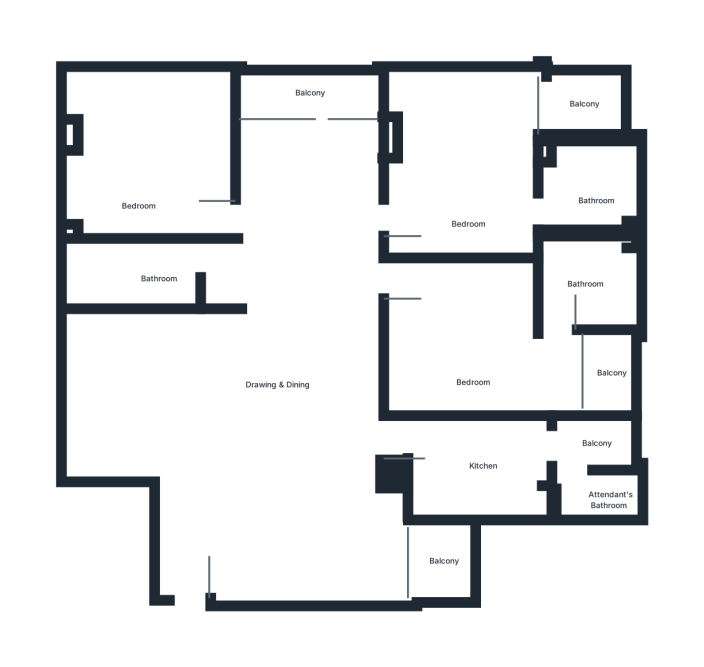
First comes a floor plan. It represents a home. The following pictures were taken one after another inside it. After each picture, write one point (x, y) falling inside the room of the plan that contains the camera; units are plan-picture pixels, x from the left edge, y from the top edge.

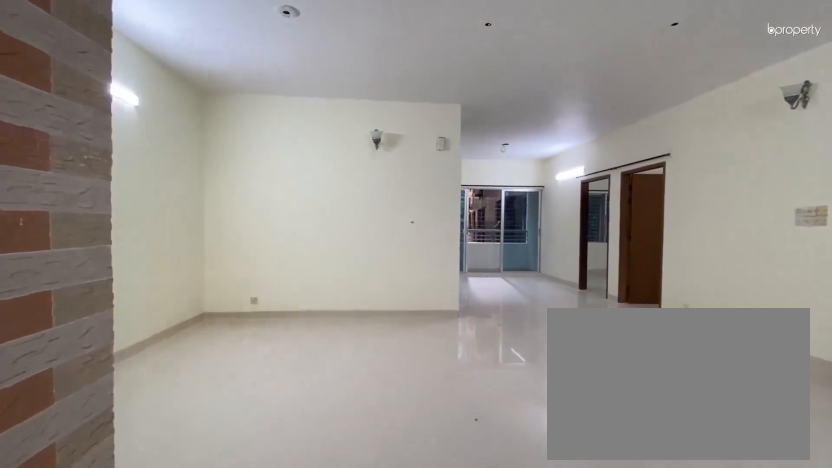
(183, 459)
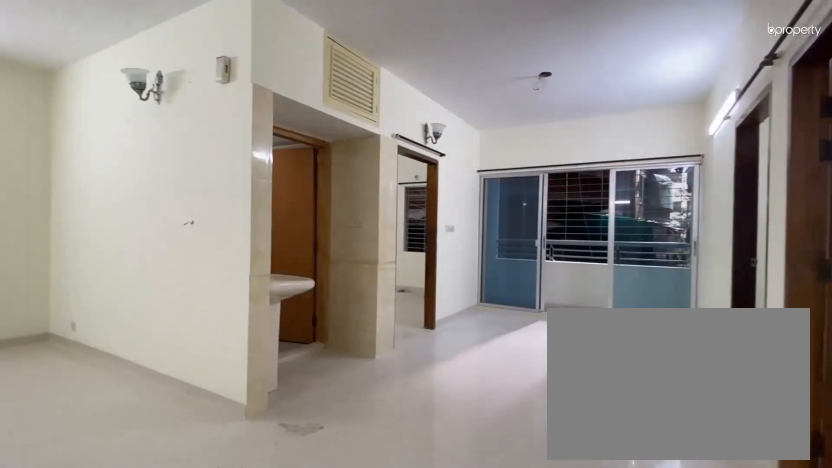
(283, 368)
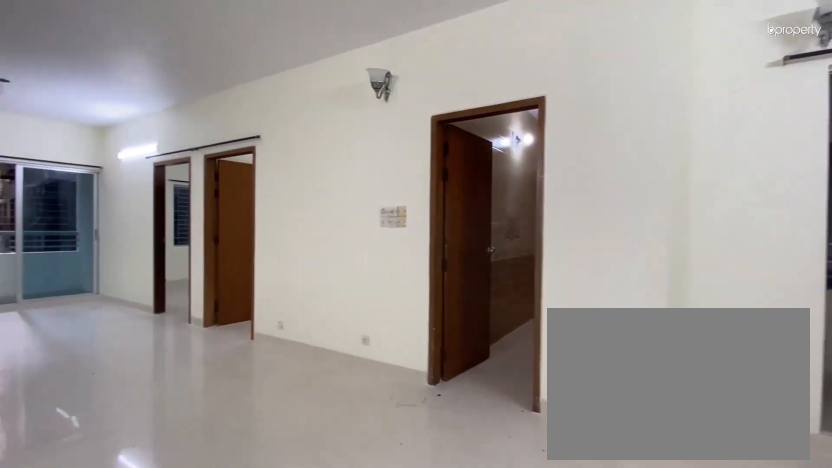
(283, 368)
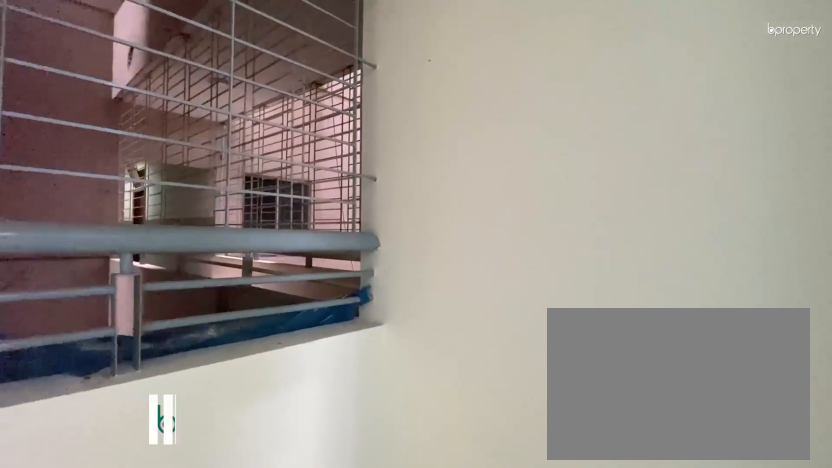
(446, 560)
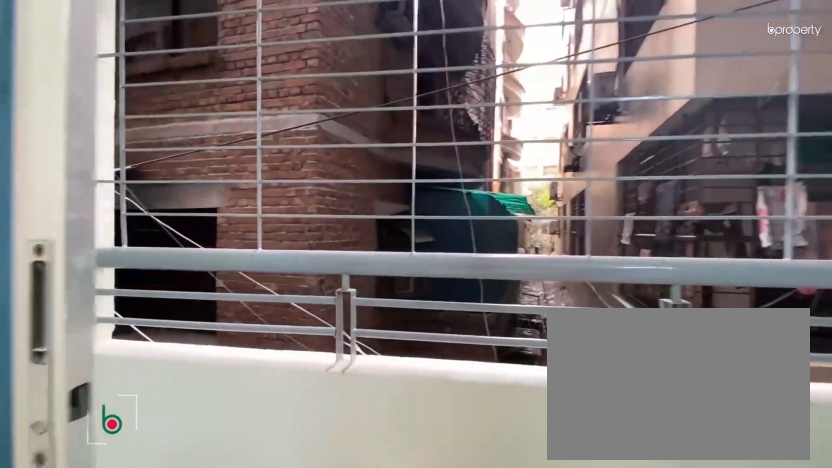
(305, 101)
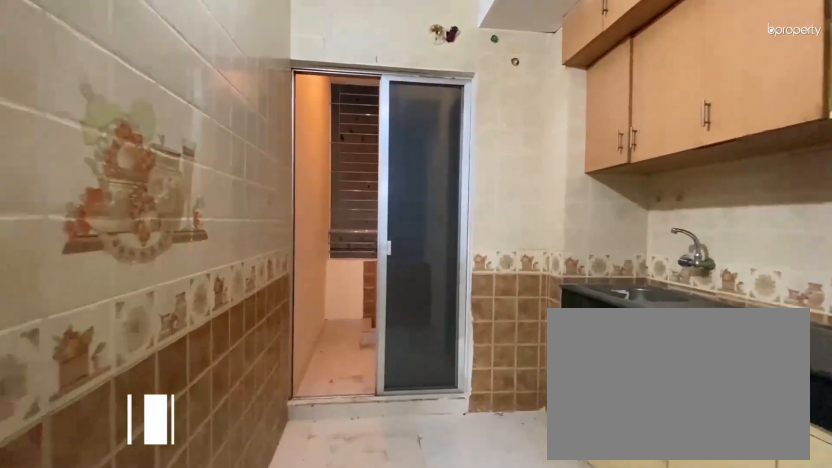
(494, 476)
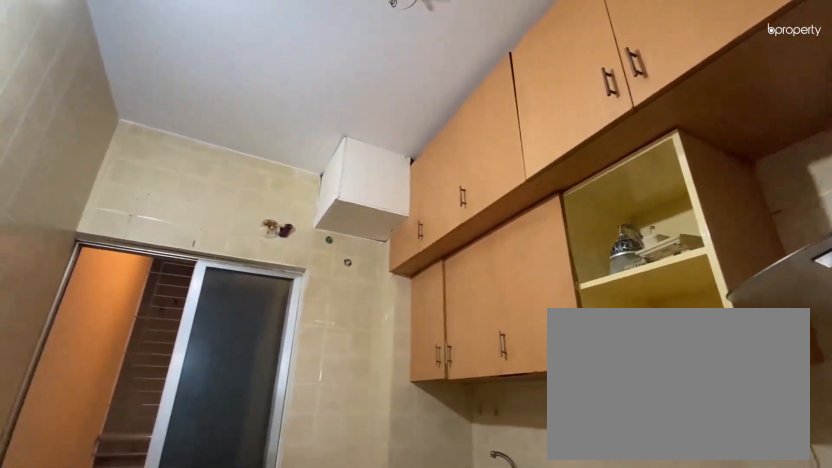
(494, 476)
